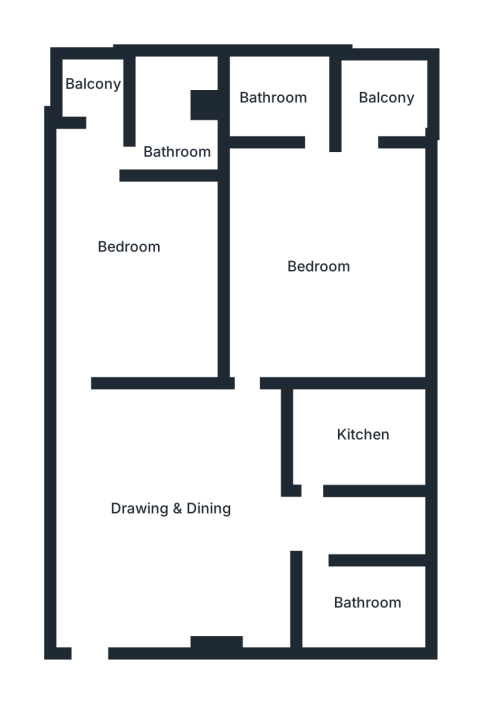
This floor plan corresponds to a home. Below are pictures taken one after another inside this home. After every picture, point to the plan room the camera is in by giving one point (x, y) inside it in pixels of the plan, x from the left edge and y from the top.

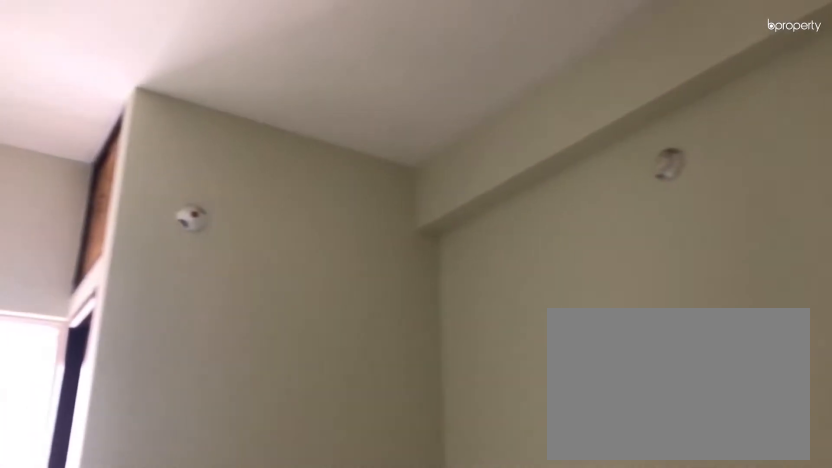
(125, 238)
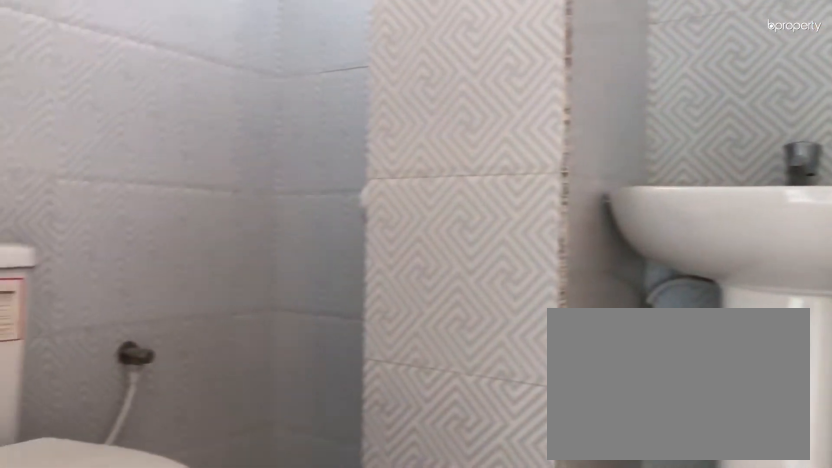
(172, 111)
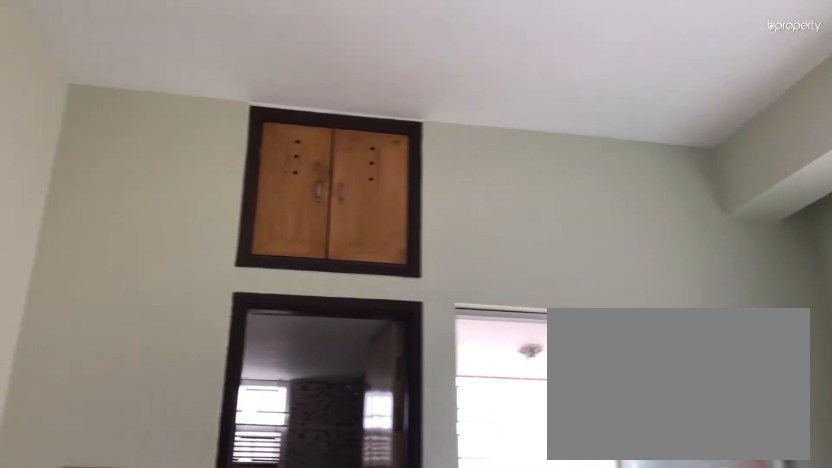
(334, 232)
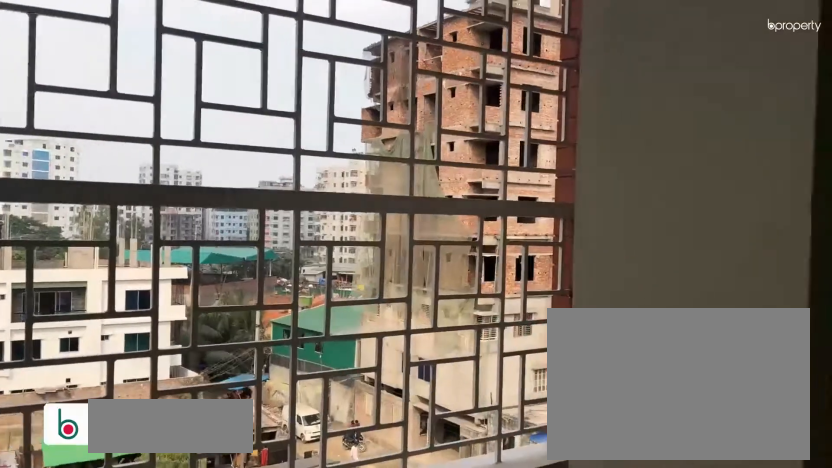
(387, 97)
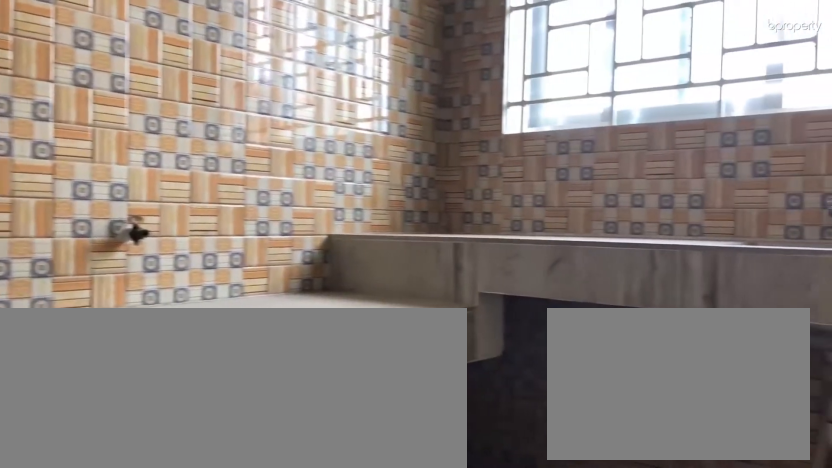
(338, 440)
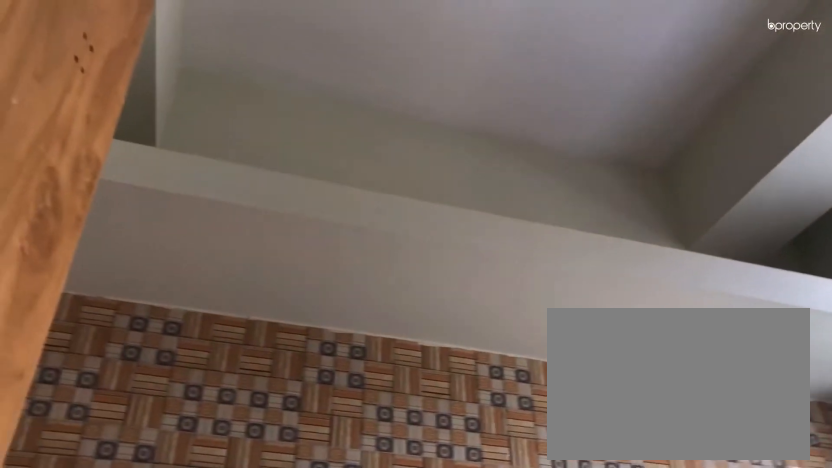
(338, 440)
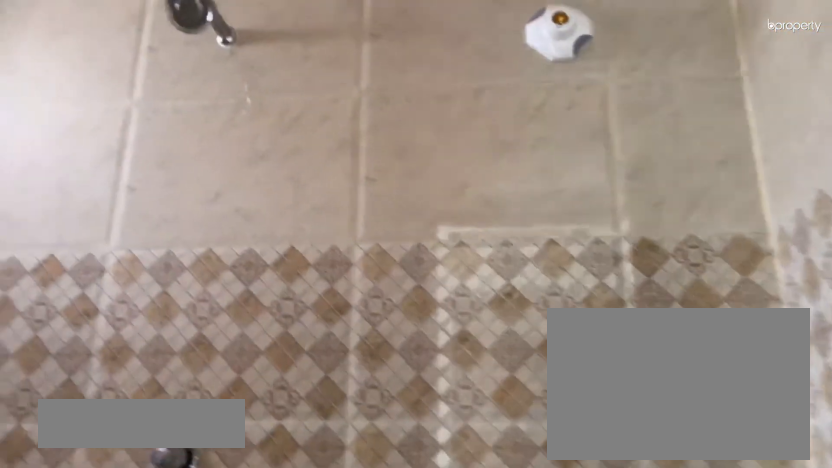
(362, 608)
